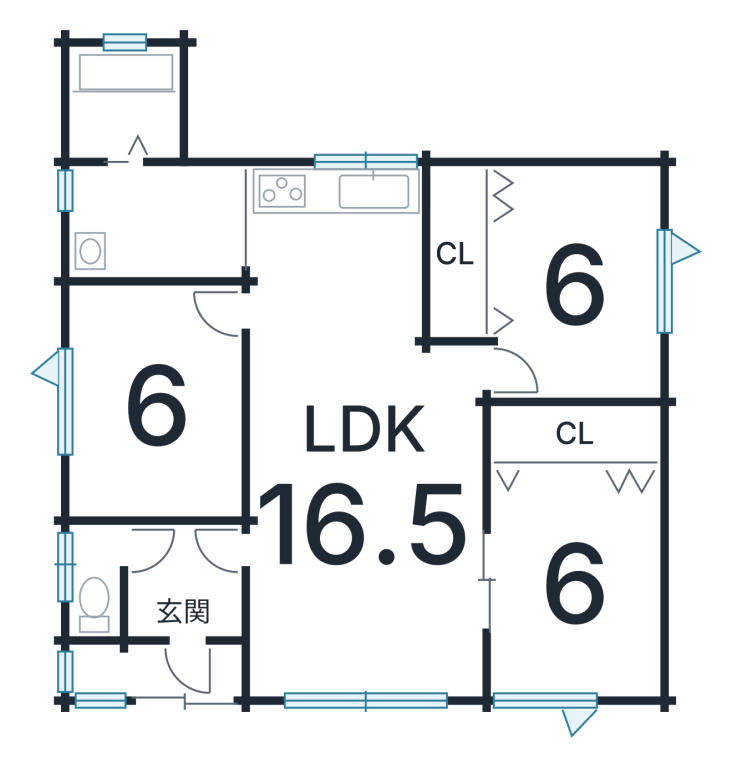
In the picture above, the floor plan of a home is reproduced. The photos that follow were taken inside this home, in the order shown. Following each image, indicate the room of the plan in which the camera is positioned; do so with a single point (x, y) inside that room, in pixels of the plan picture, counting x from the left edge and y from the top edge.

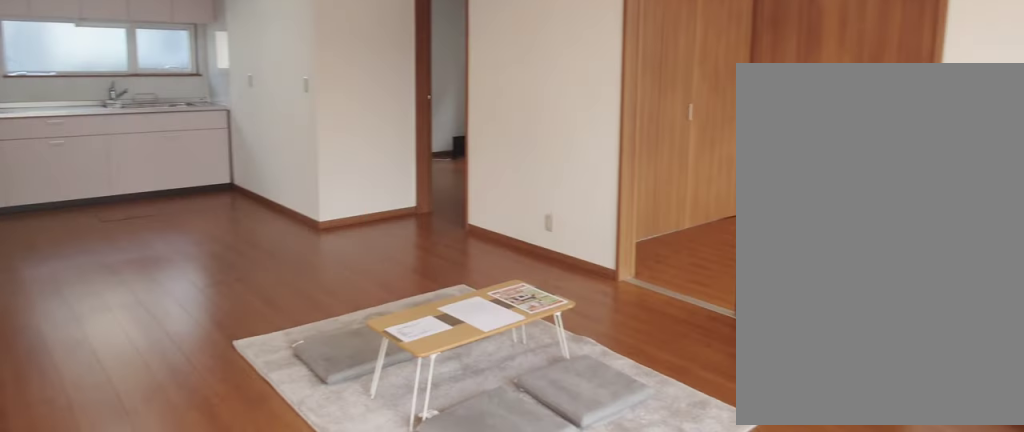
(369, 509)
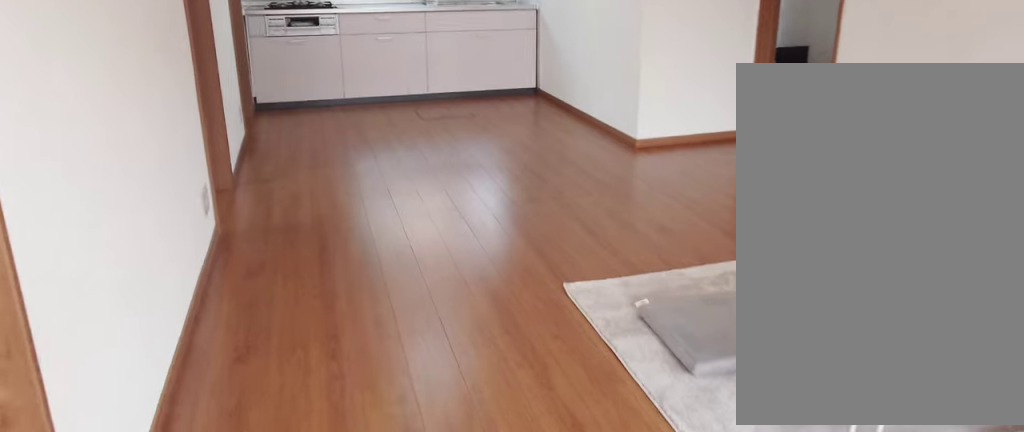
(369, 509)
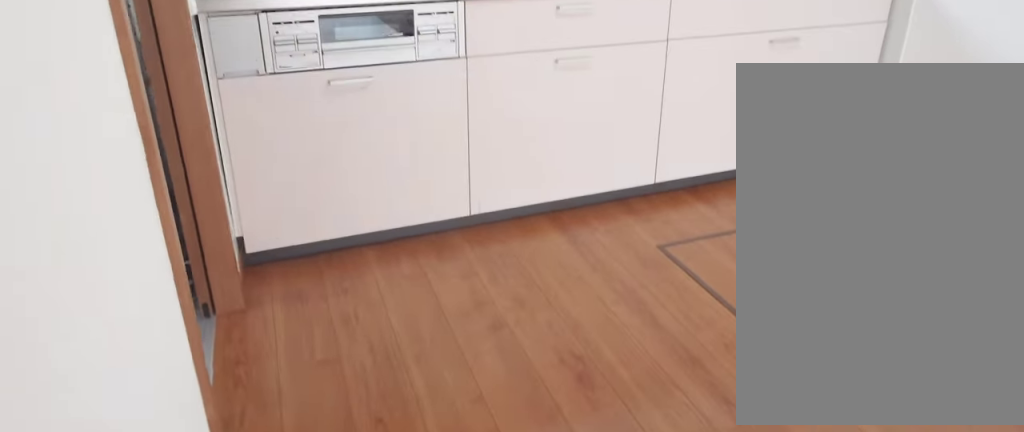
(340, 282)
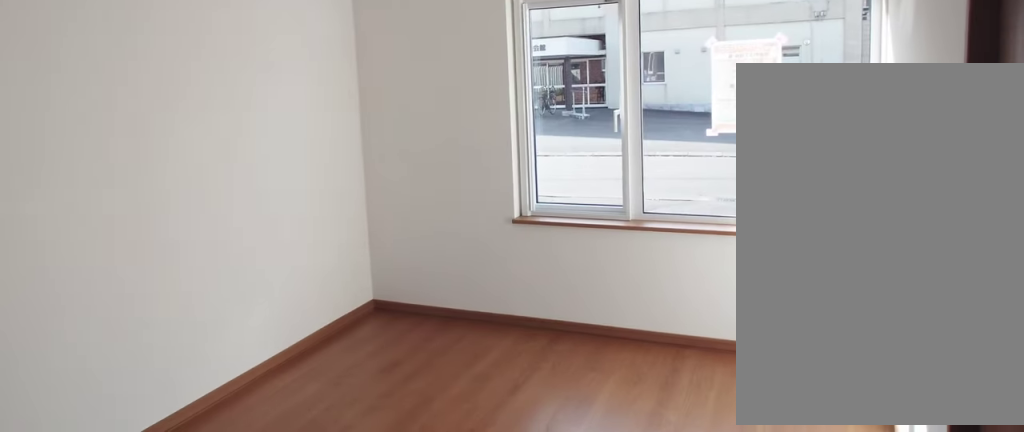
(581, 587)
